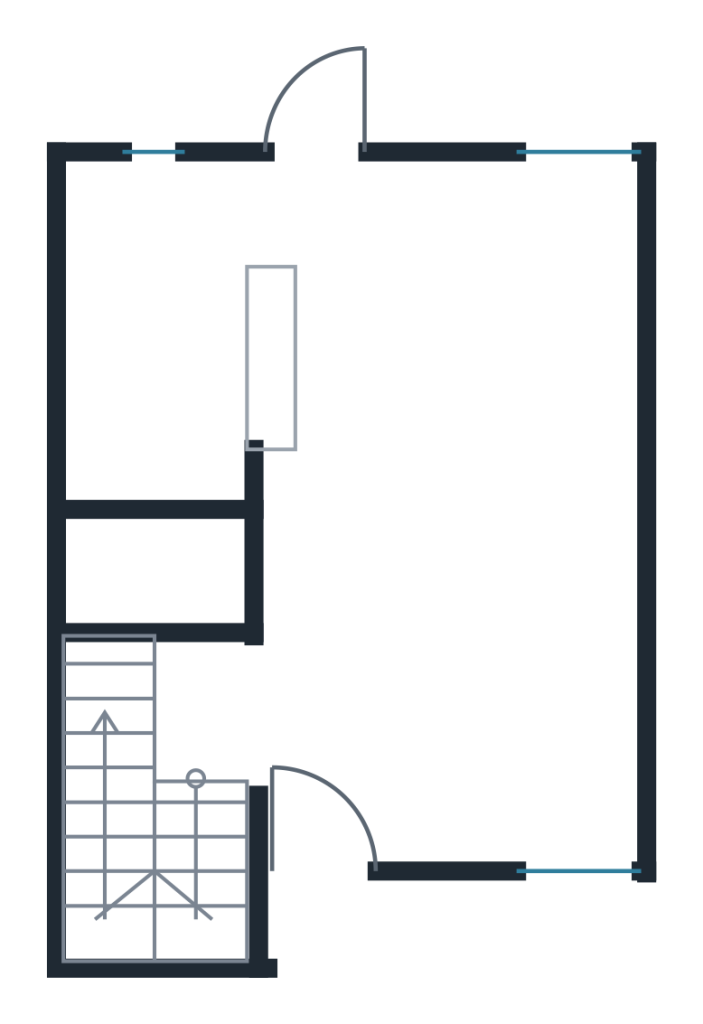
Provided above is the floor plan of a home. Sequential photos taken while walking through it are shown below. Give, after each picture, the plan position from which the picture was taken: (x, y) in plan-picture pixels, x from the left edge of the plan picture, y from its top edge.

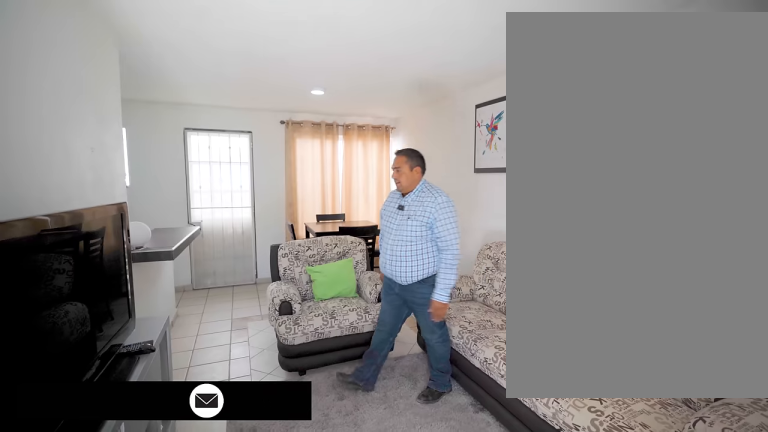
(347, 772)
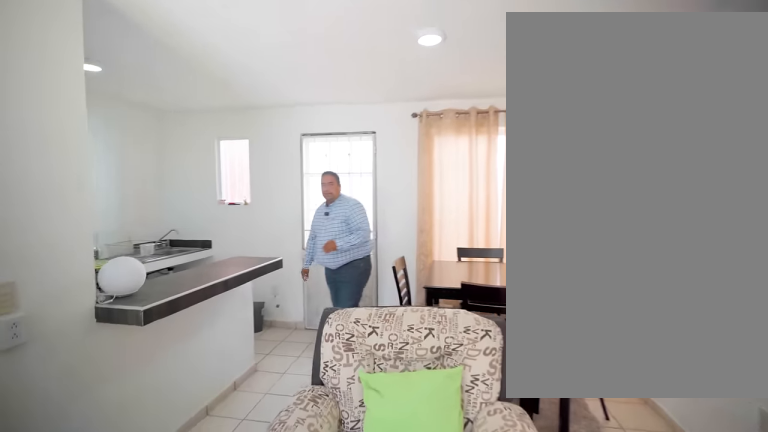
(365, 680)
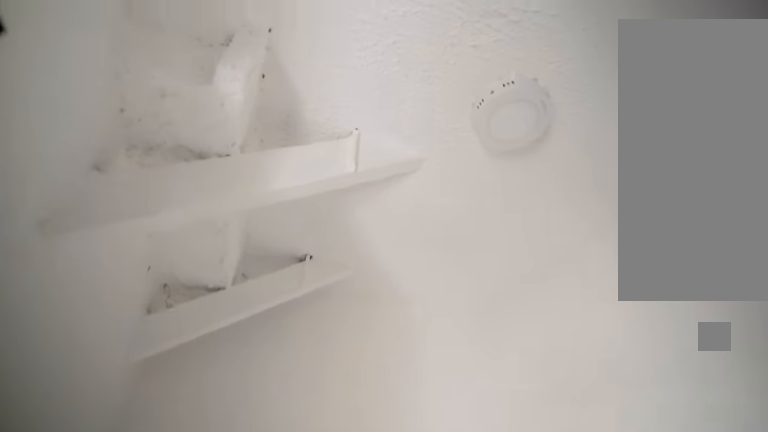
(253, 707)
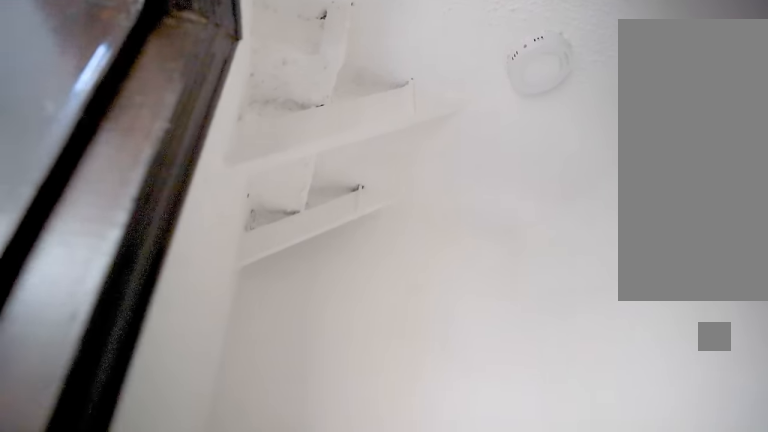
(253, 707)
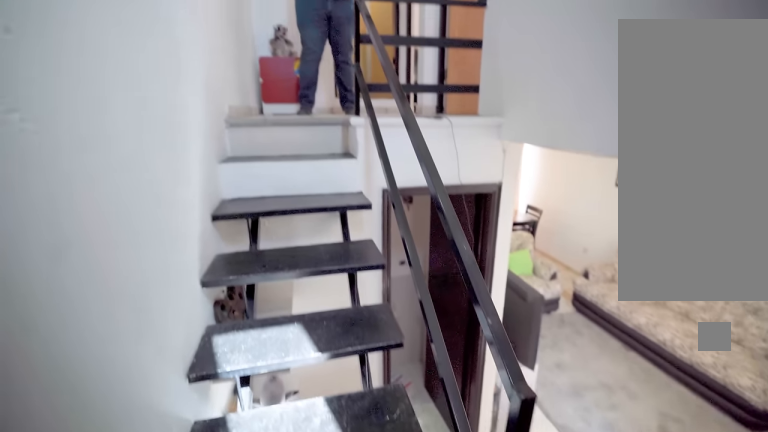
(123, 891)
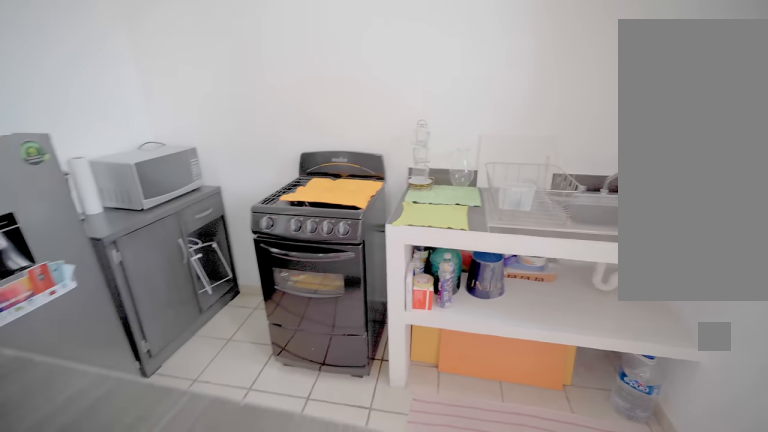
(313, 232)
